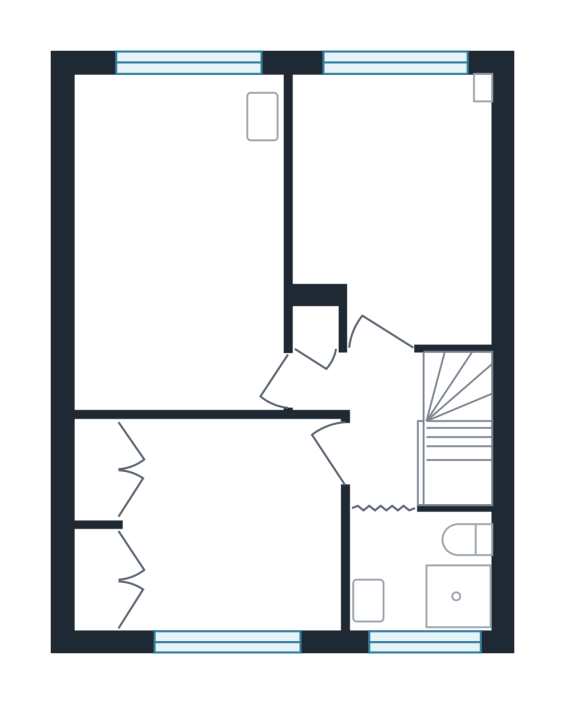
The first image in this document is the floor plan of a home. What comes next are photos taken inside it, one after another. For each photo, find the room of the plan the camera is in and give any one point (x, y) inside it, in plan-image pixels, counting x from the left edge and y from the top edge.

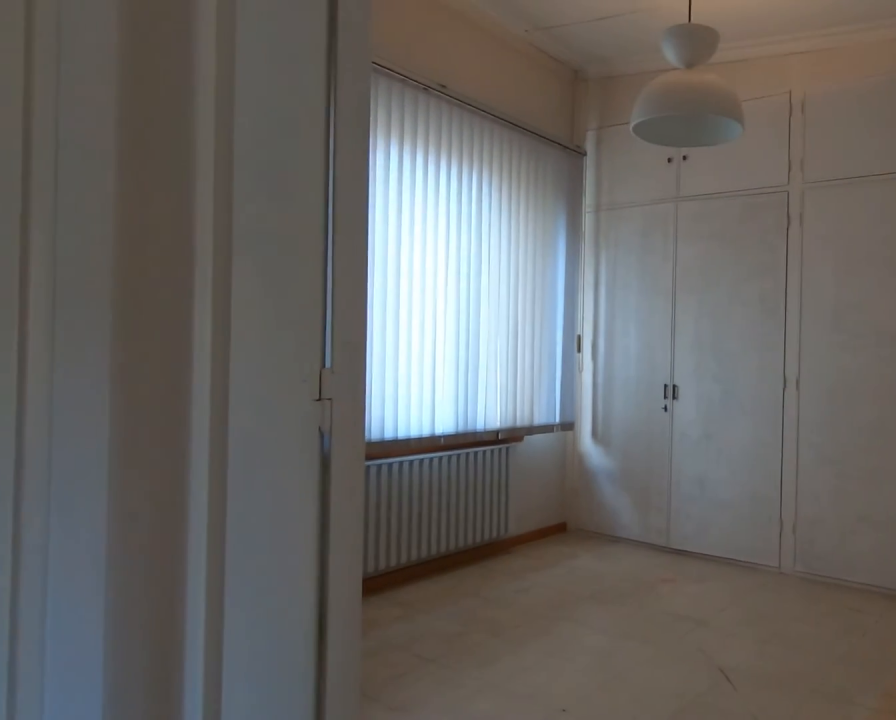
(370, 417)
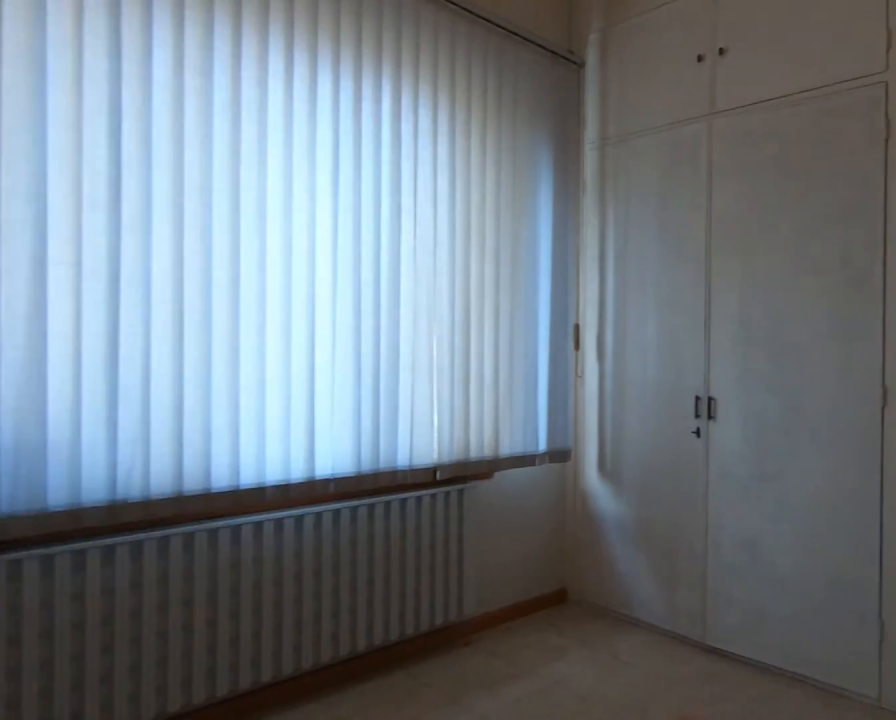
(231, 525)
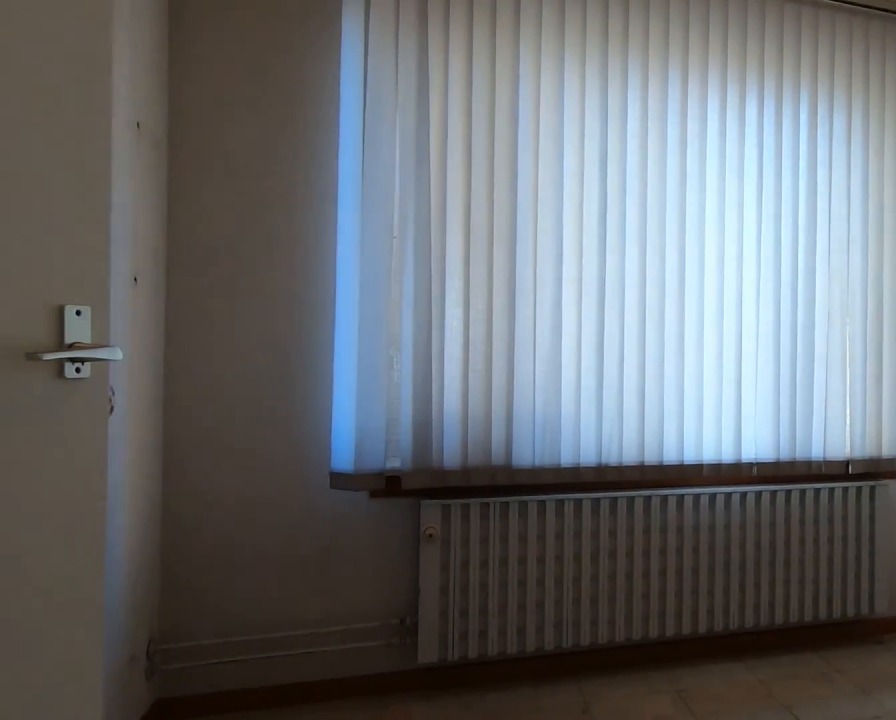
(231, 525)
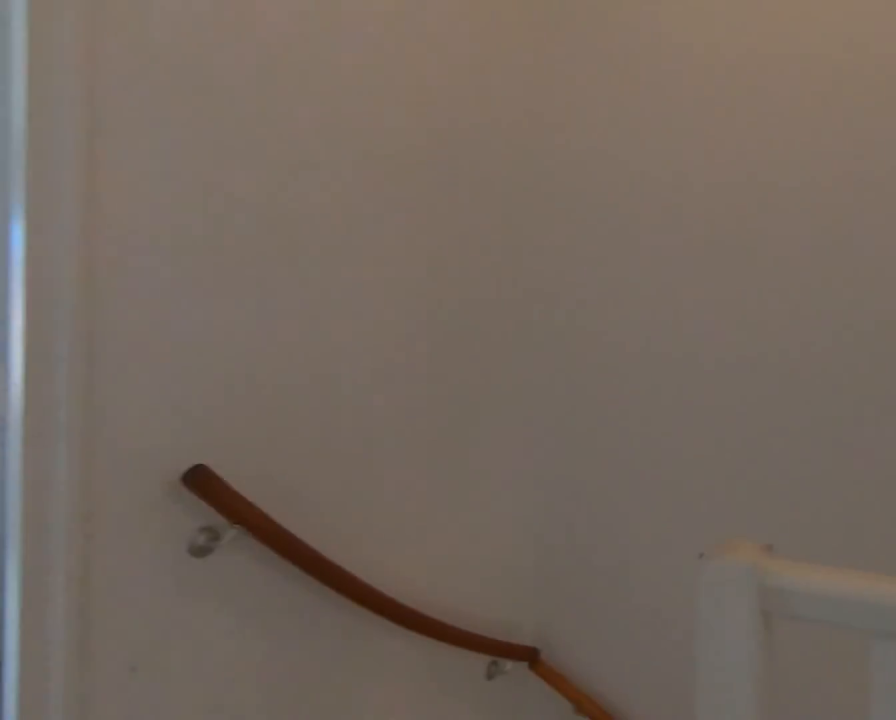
(371, 418)
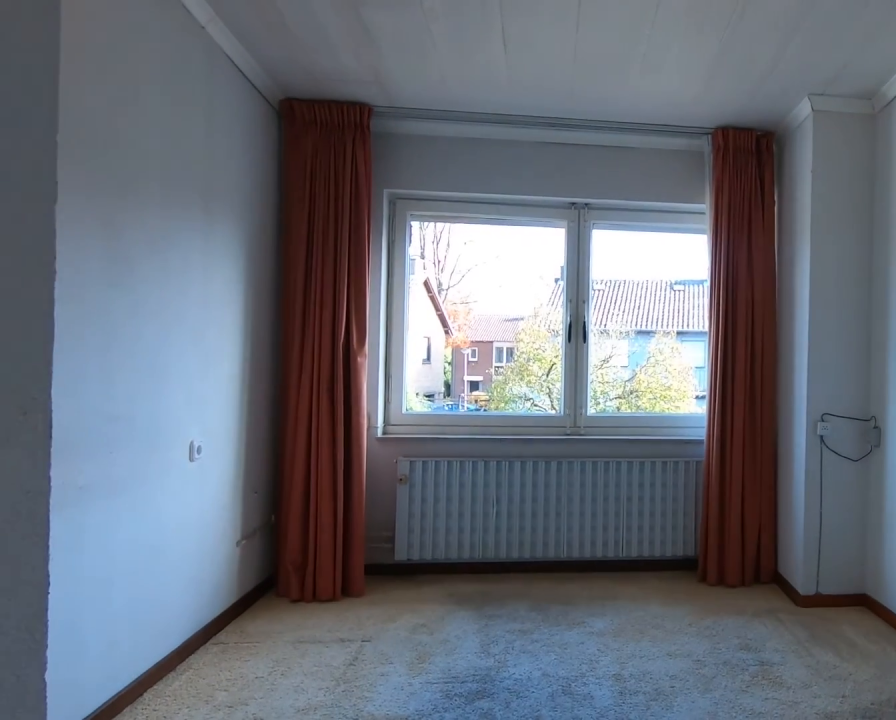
(397, 204)
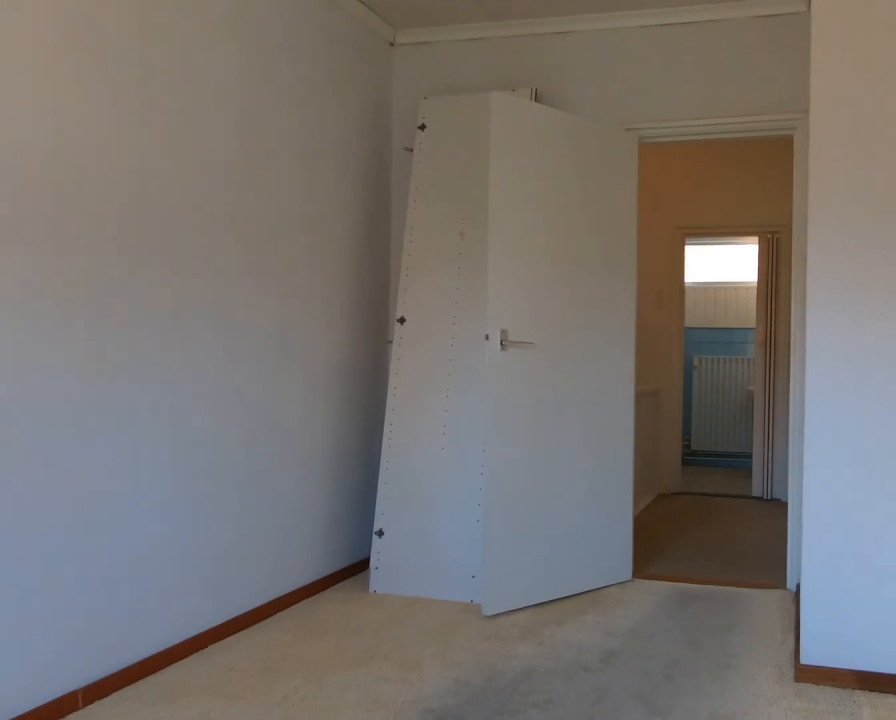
(397, 204)
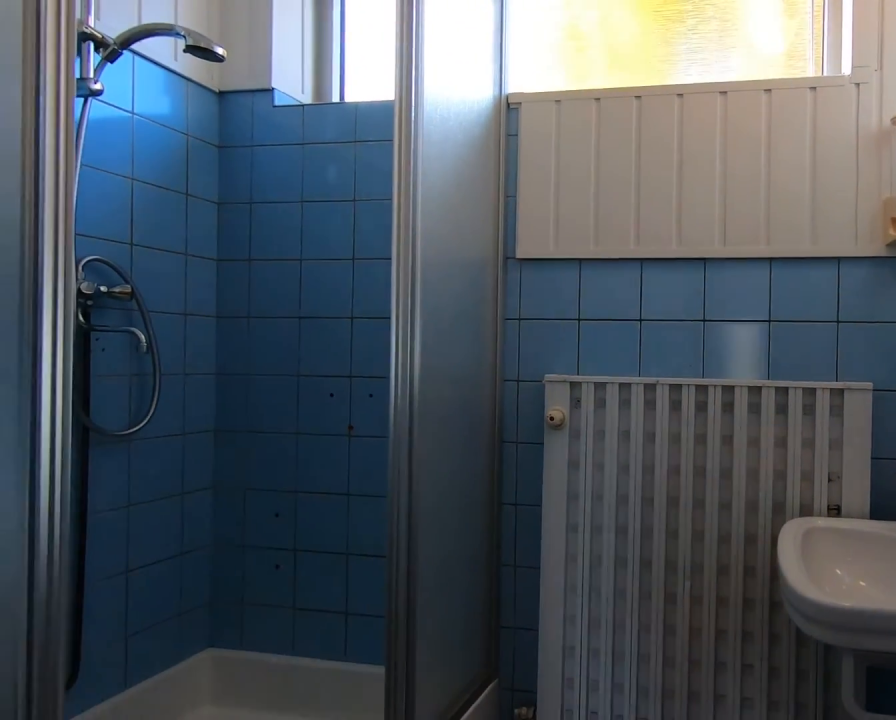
(420, 571)
